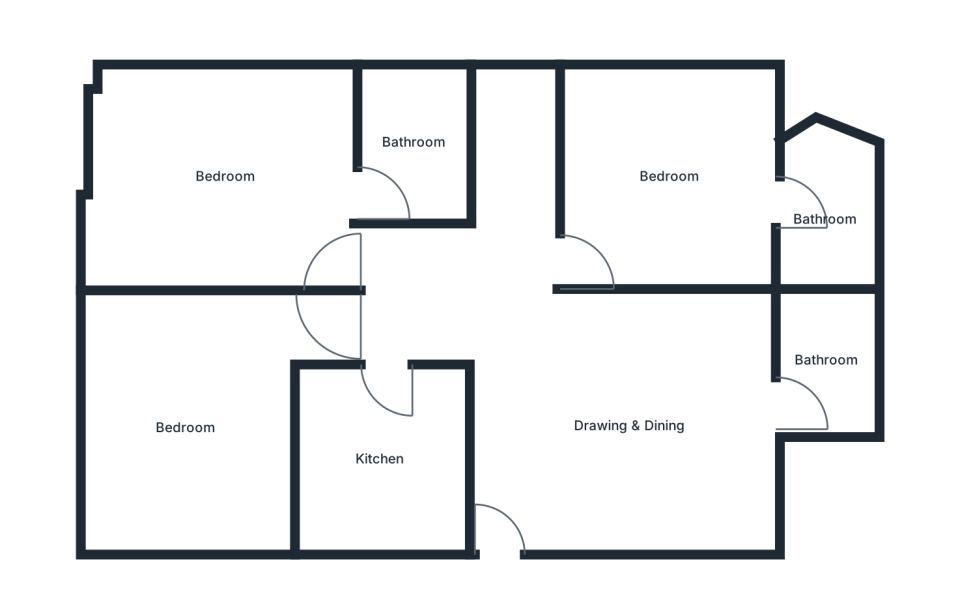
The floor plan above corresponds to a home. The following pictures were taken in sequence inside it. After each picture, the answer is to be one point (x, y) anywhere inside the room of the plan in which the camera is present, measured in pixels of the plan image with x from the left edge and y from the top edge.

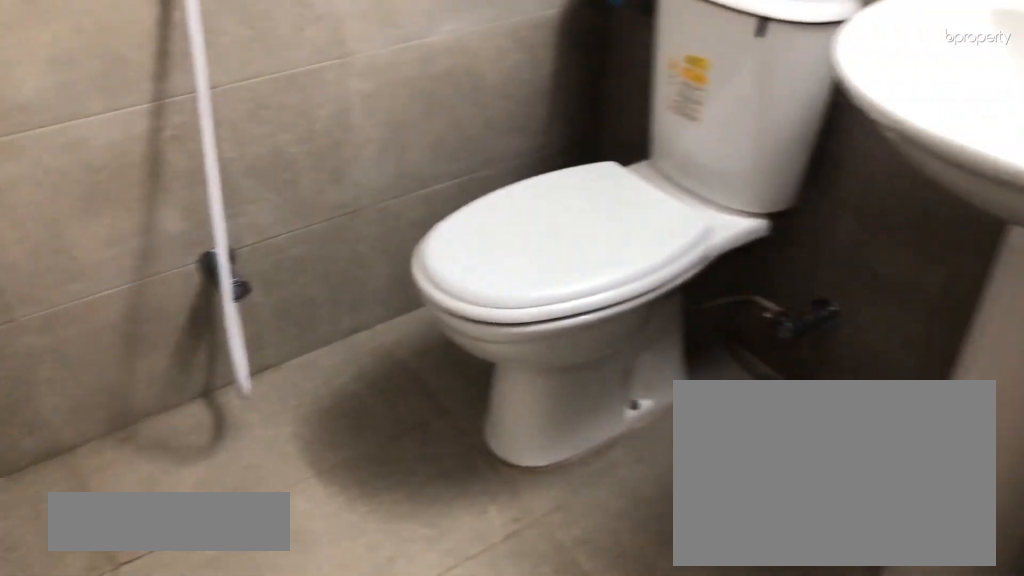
(824, 220)
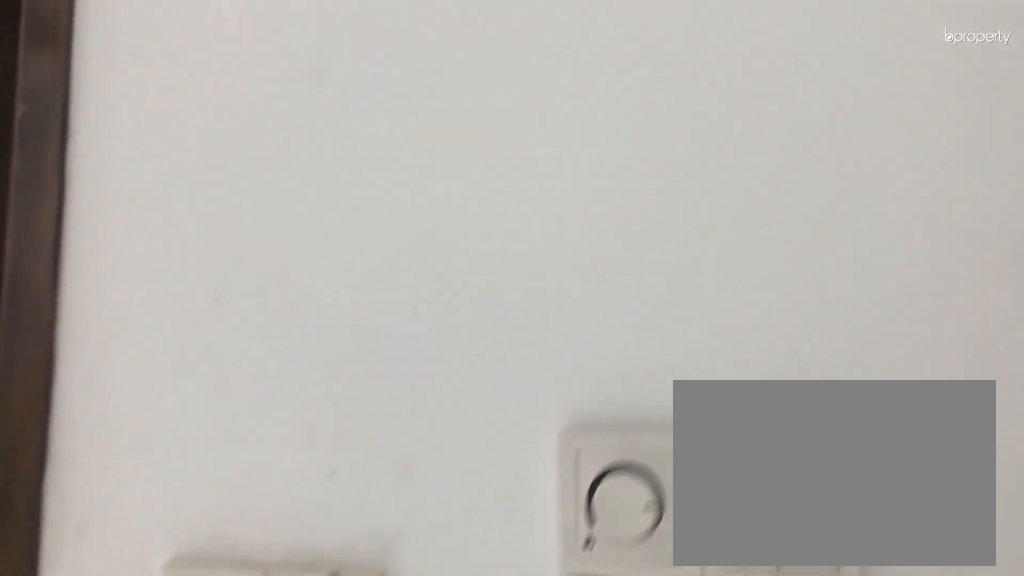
(224, 176)
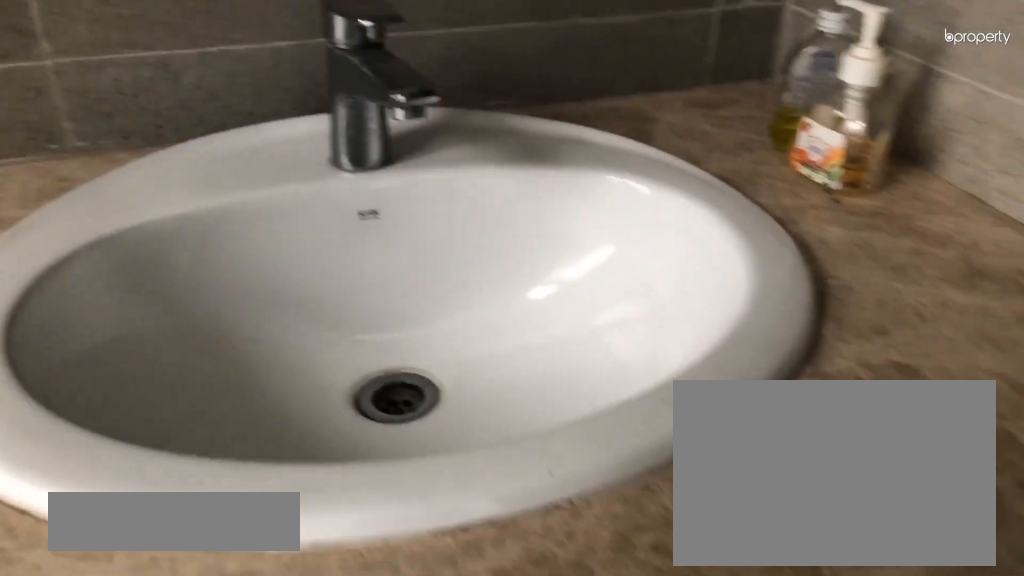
(416, 142)
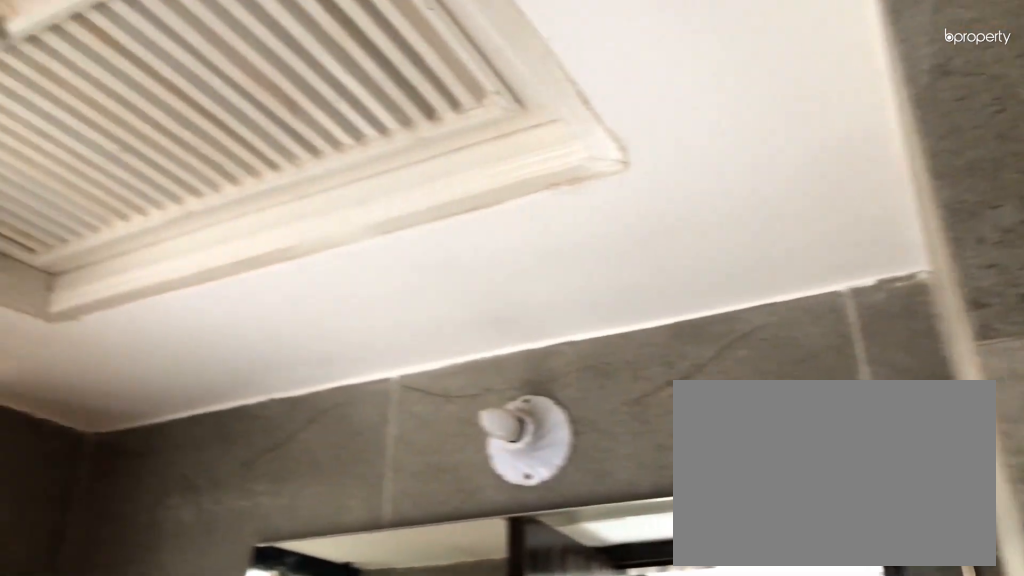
(416, 142)
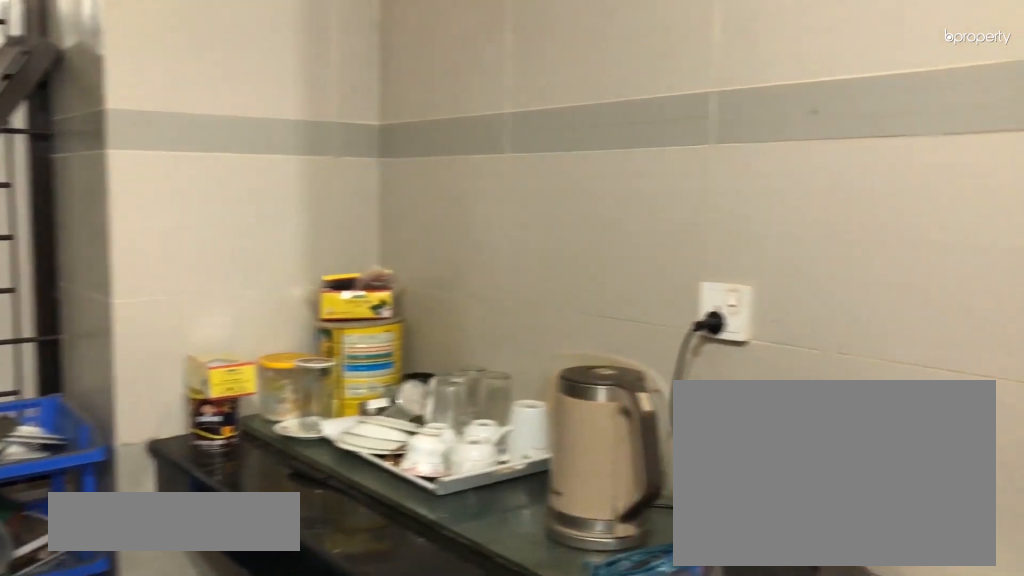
(380, 459)
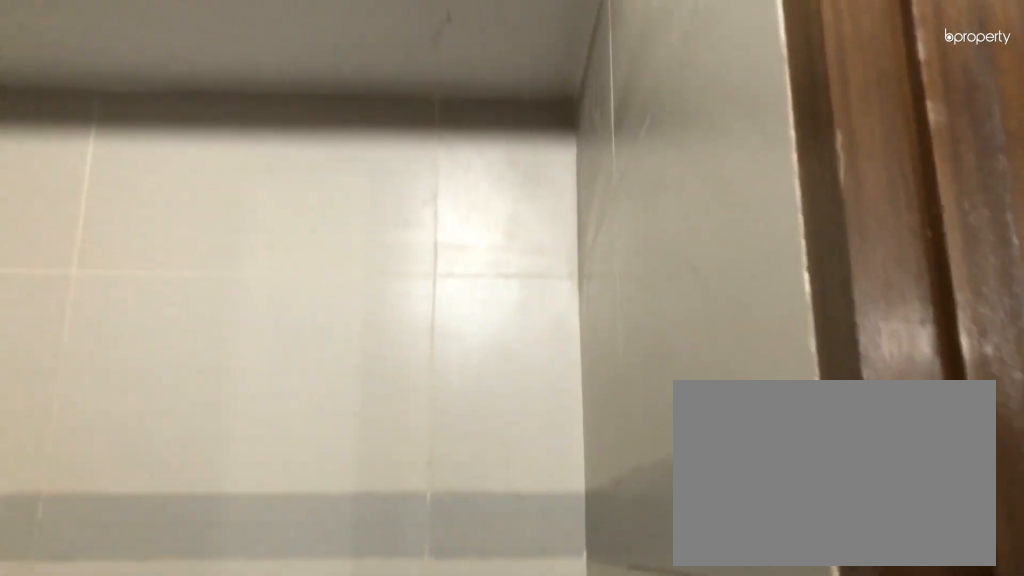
(380, 459)
